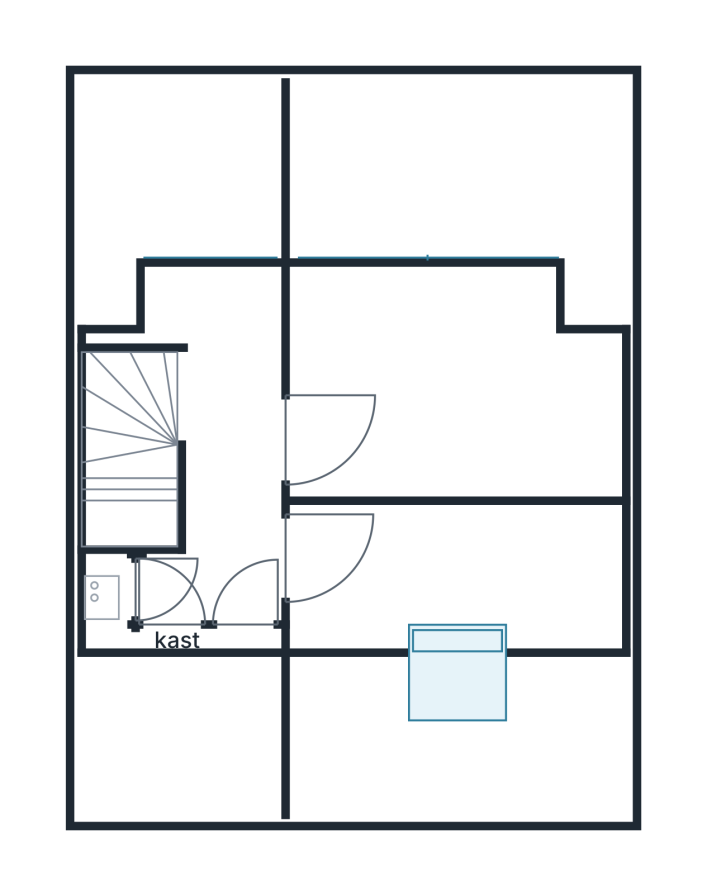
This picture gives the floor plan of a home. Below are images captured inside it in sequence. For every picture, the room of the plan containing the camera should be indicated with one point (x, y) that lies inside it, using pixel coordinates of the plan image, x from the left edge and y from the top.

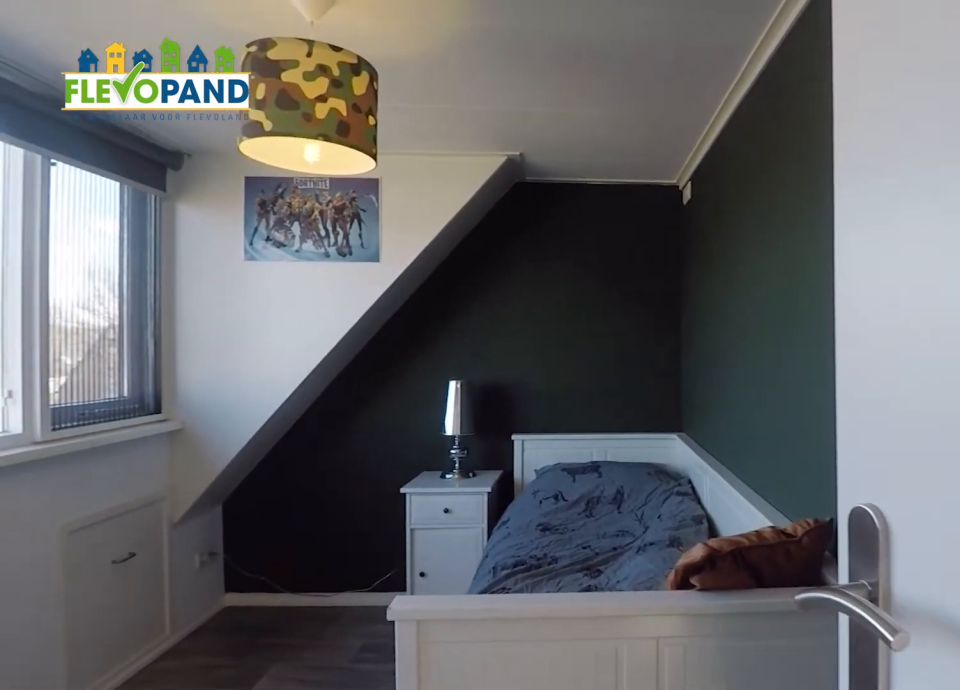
(354, 329)
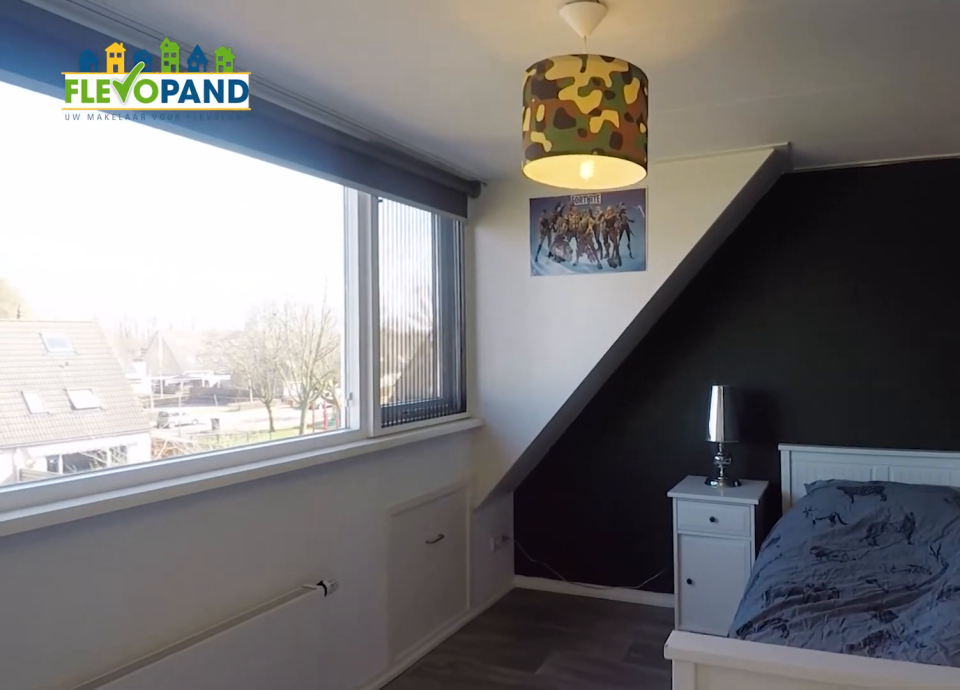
(354, 329)
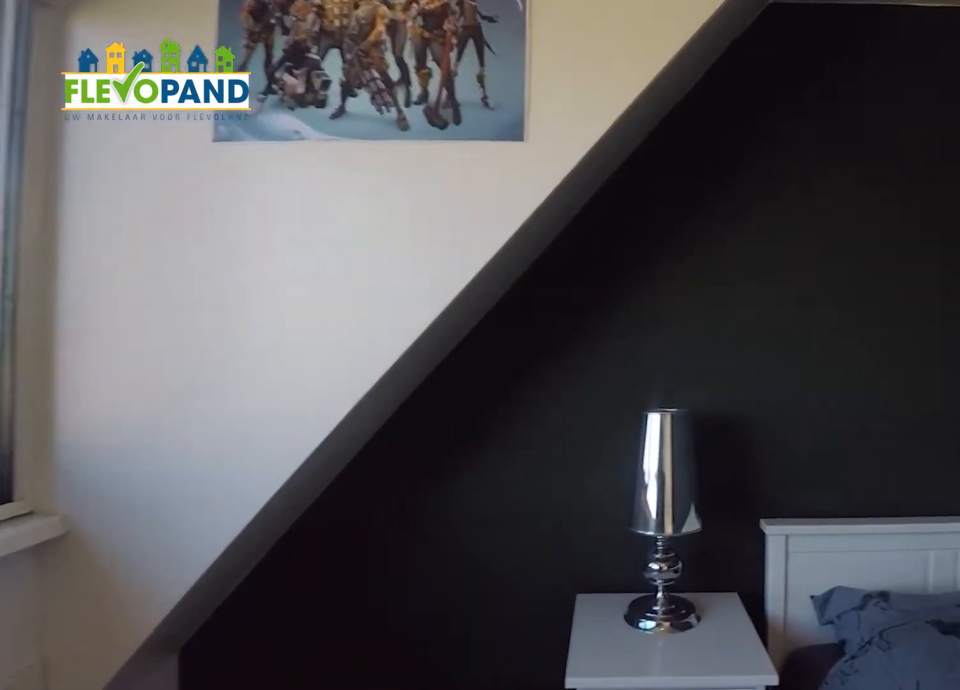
(354, 329)
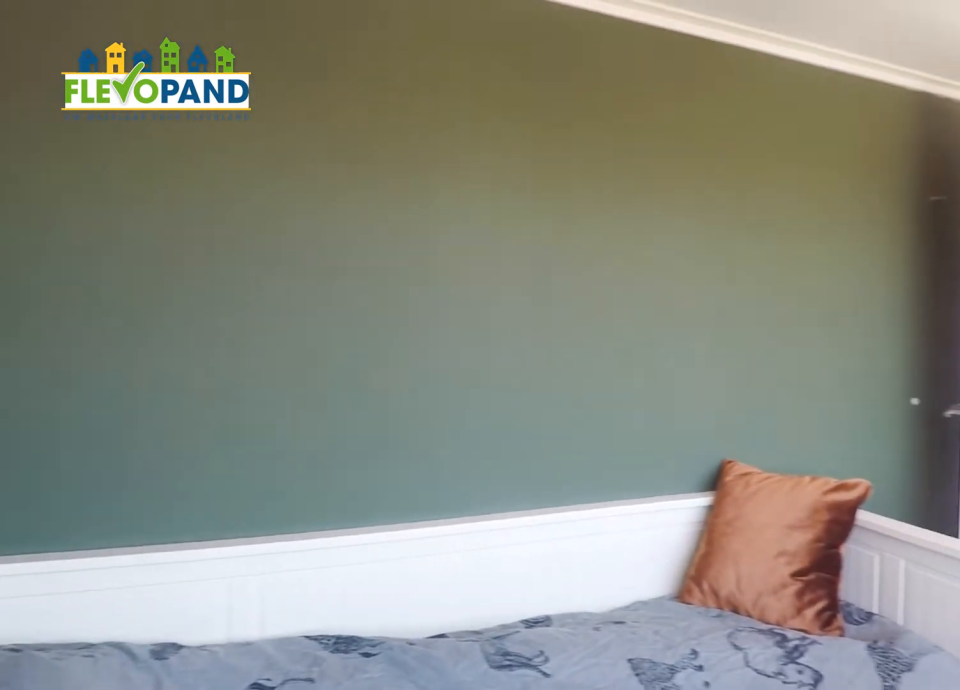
(354, 329)
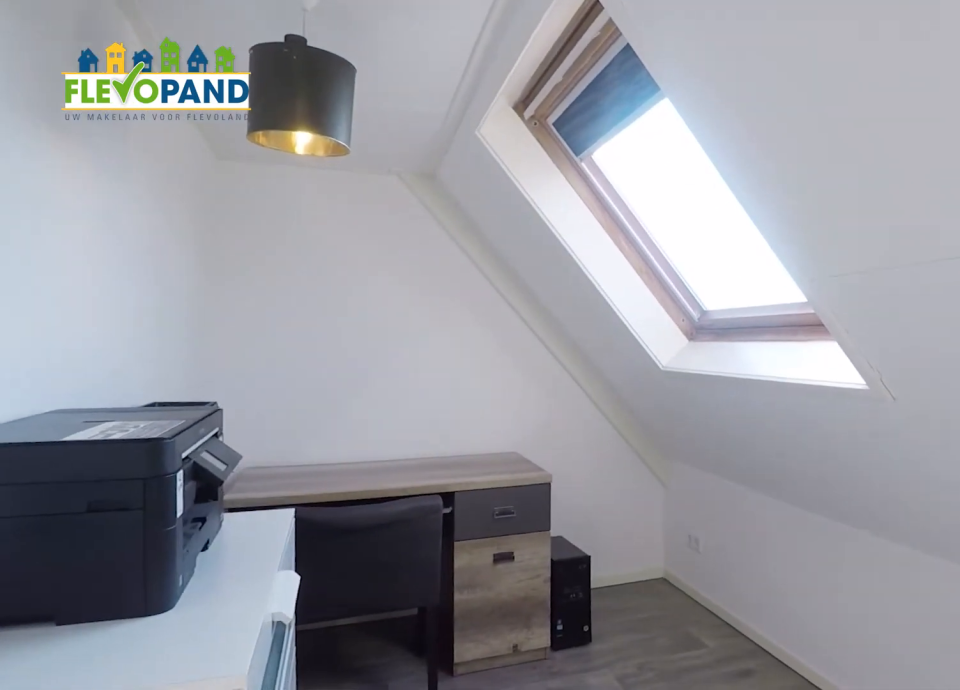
(458, 591)
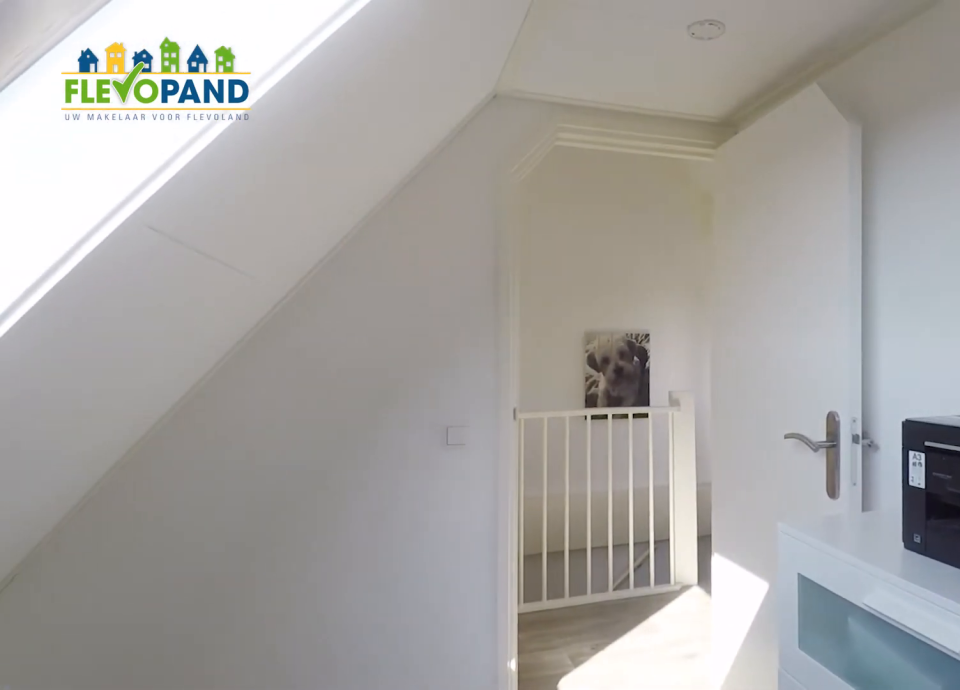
(458, 591)
